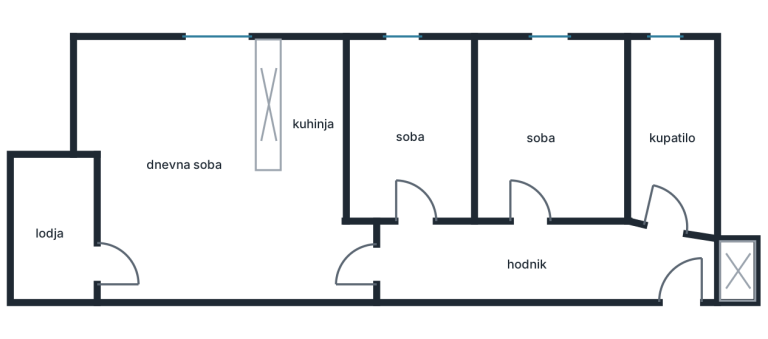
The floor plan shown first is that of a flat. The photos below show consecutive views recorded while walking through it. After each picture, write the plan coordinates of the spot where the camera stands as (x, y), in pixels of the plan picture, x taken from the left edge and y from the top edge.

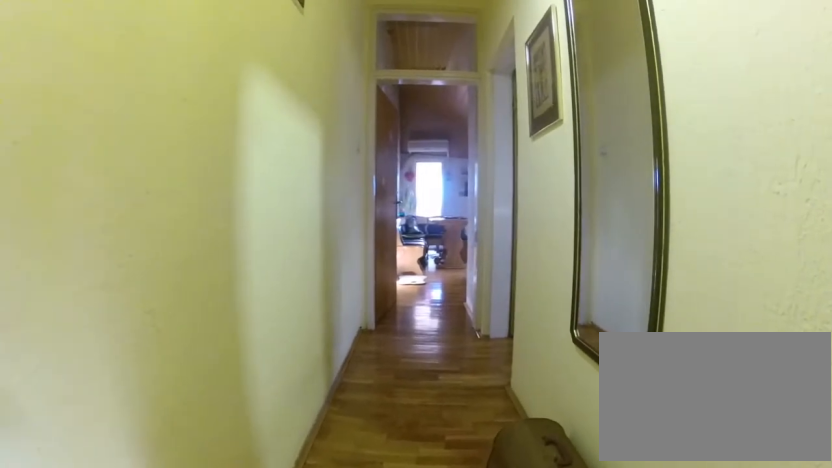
(524, 256)
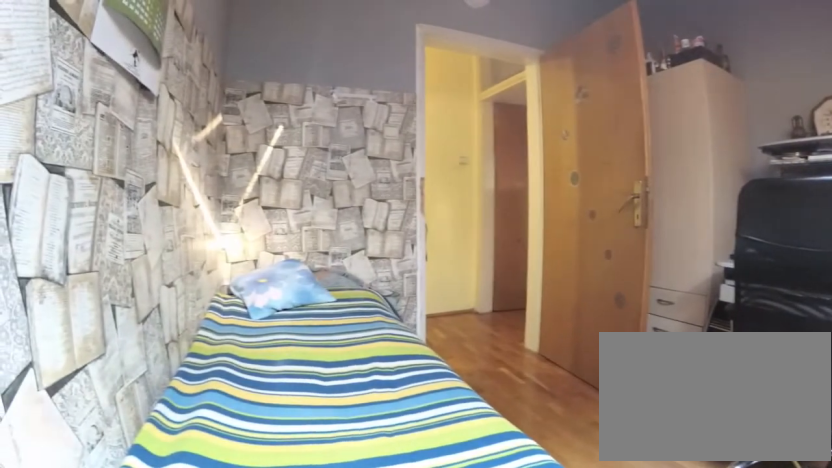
(447, 75)
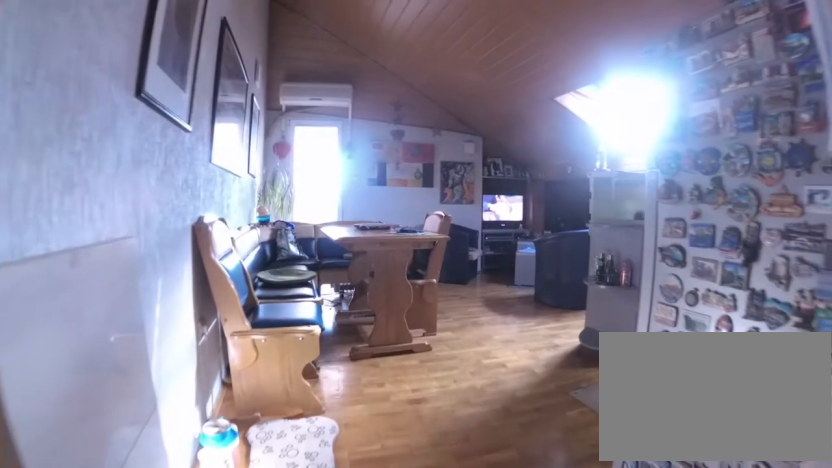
(389, 266)
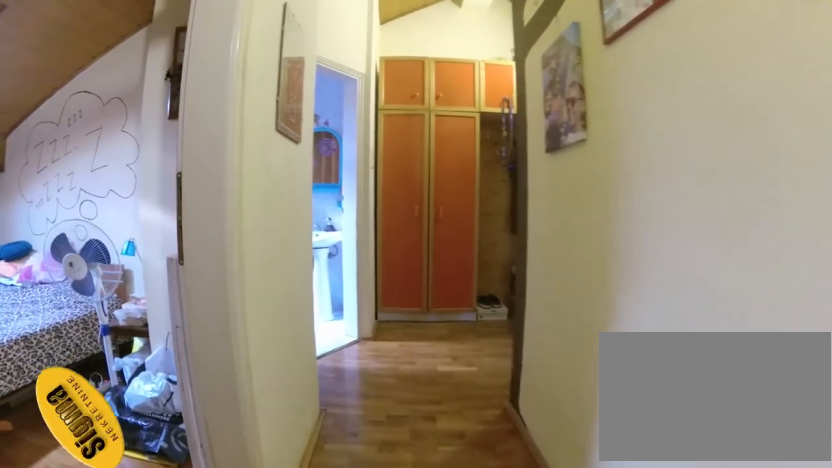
(503, 261)
